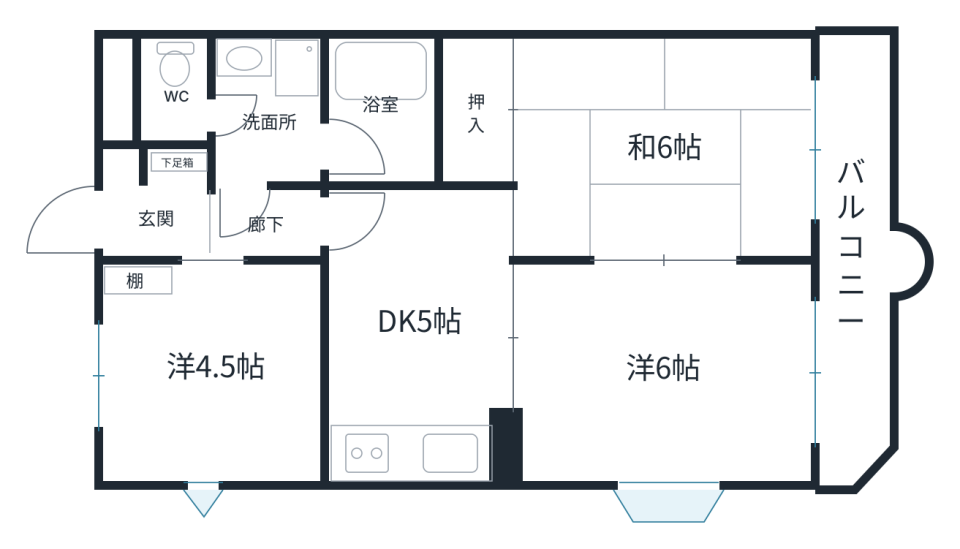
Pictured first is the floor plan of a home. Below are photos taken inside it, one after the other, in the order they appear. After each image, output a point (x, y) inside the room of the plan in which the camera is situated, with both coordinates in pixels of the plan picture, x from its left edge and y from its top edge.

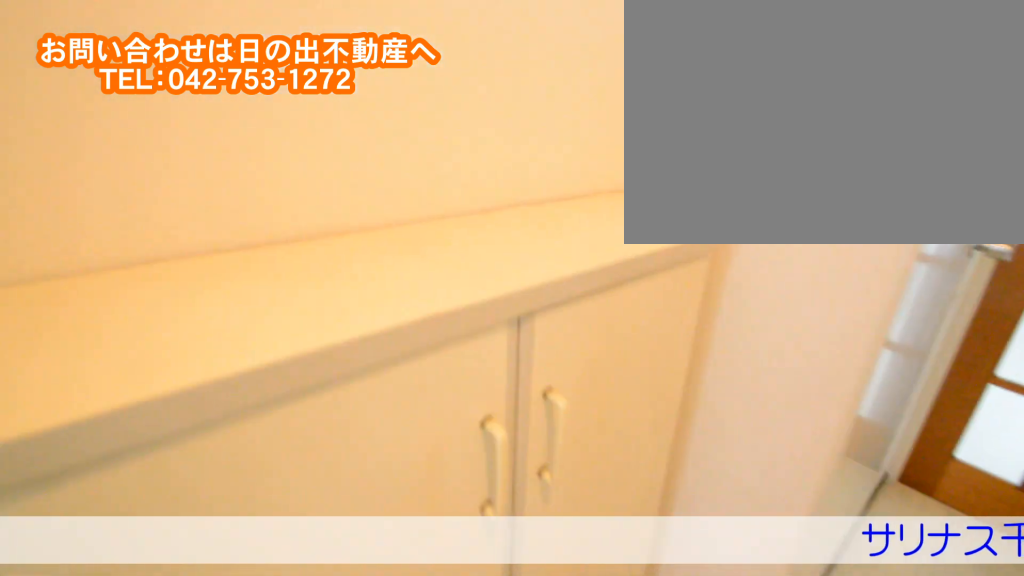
(193, 218)
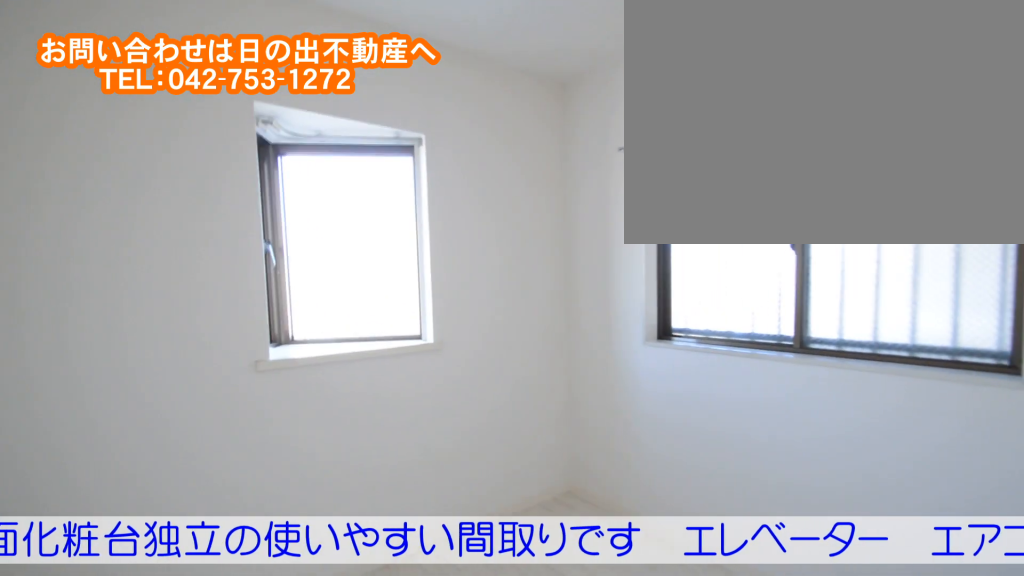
(213, 414)
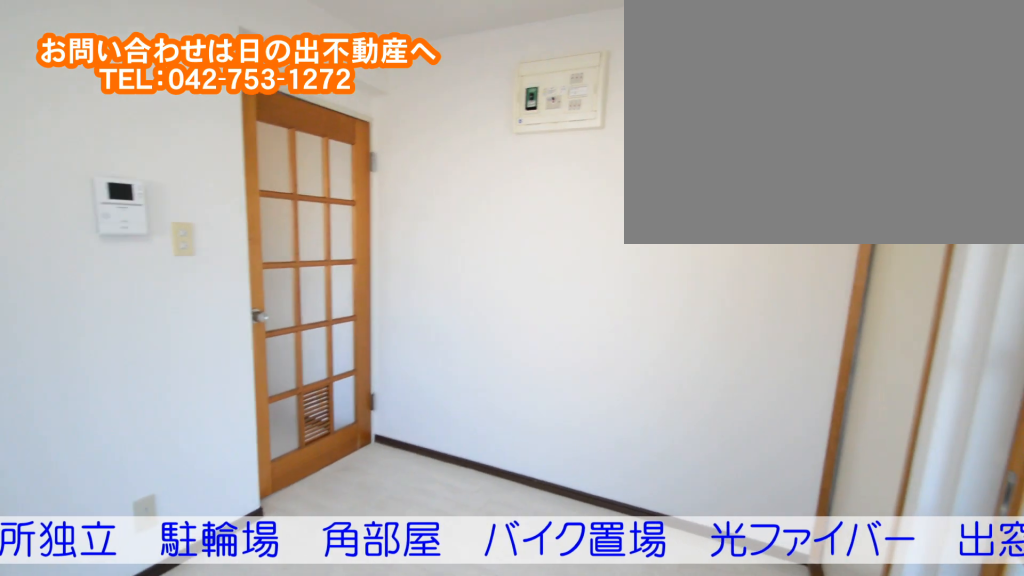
(430, 364)
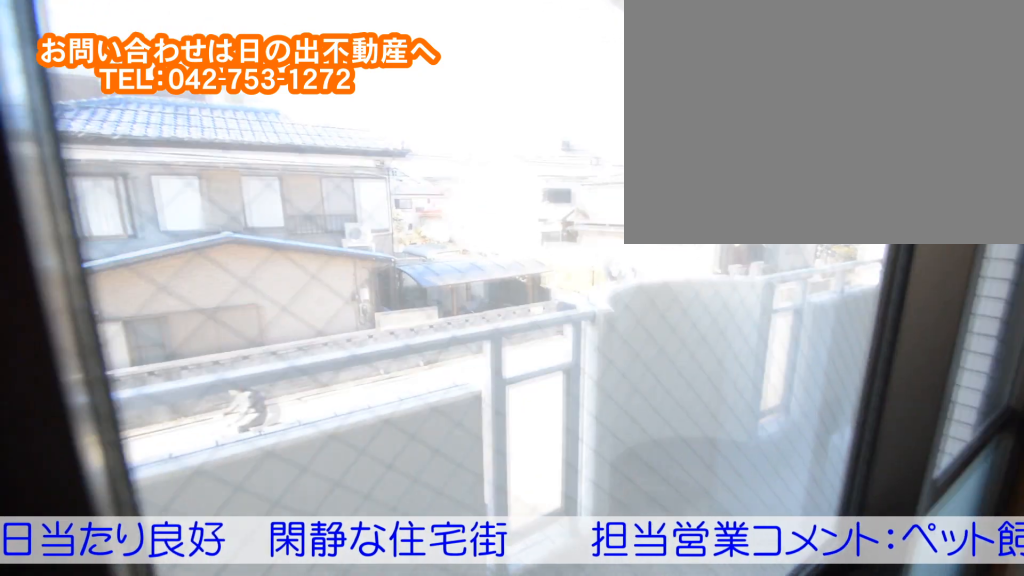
(658, 189)
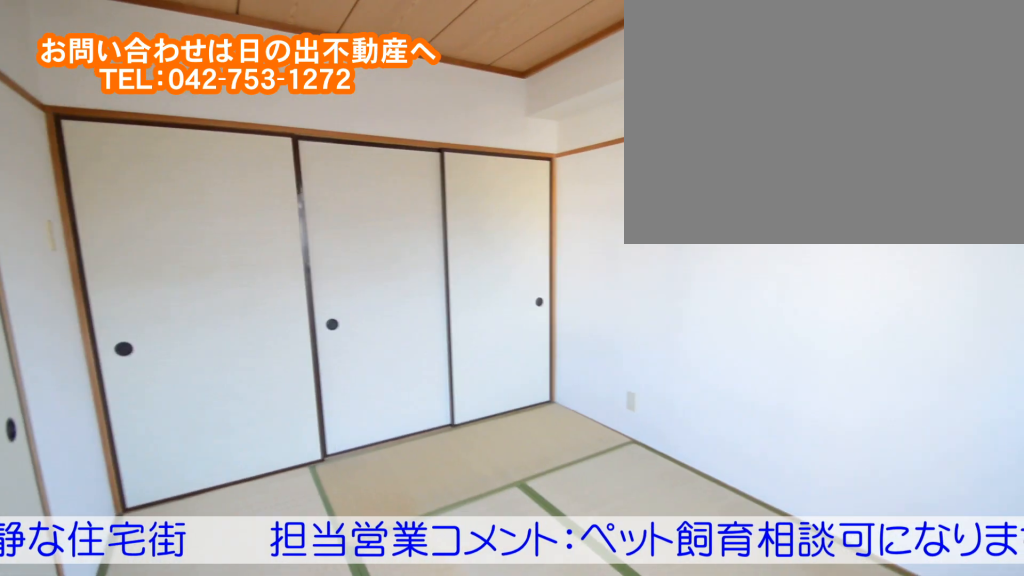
(658, 189)
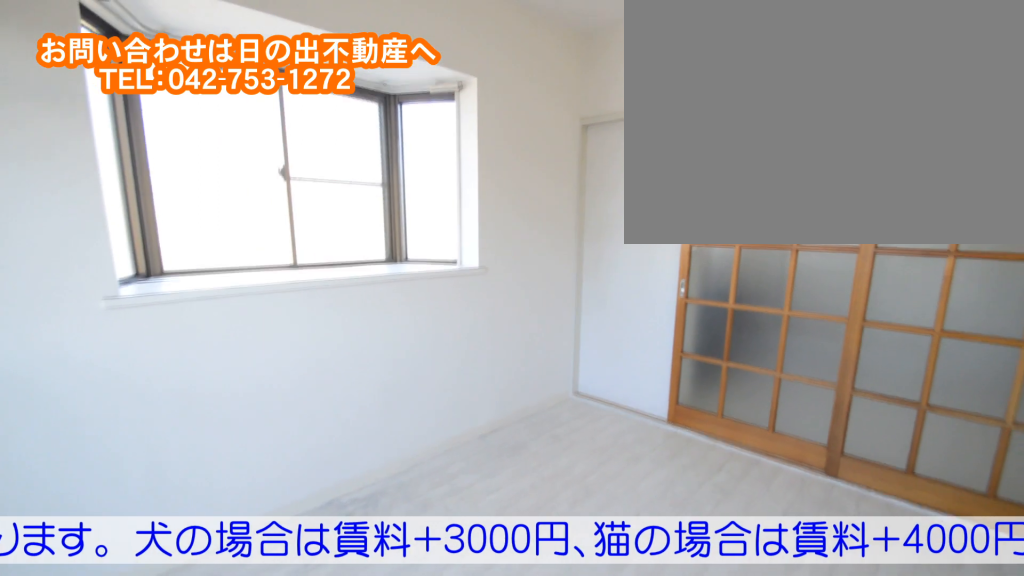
(672, 399)
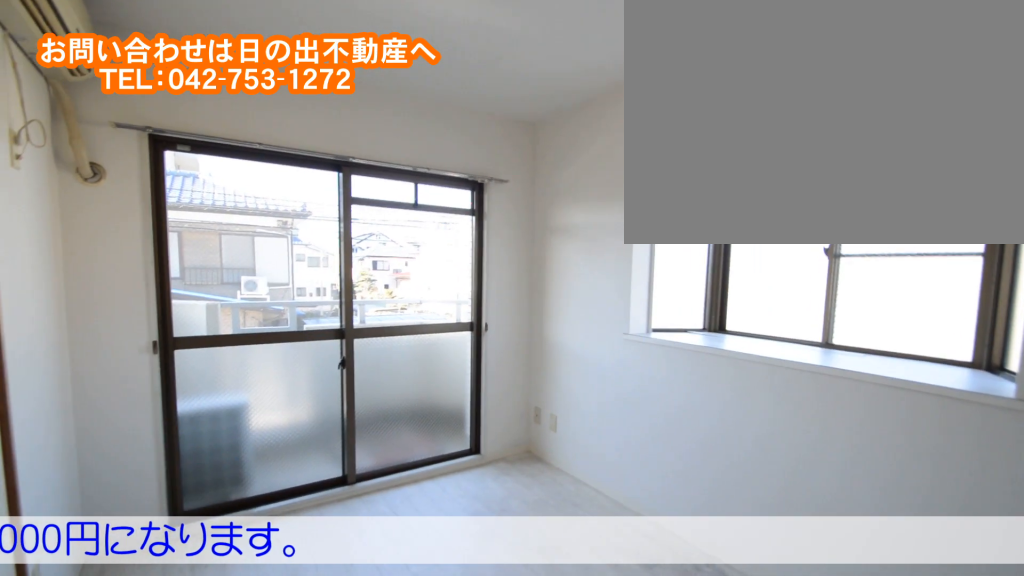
(672, 399)
